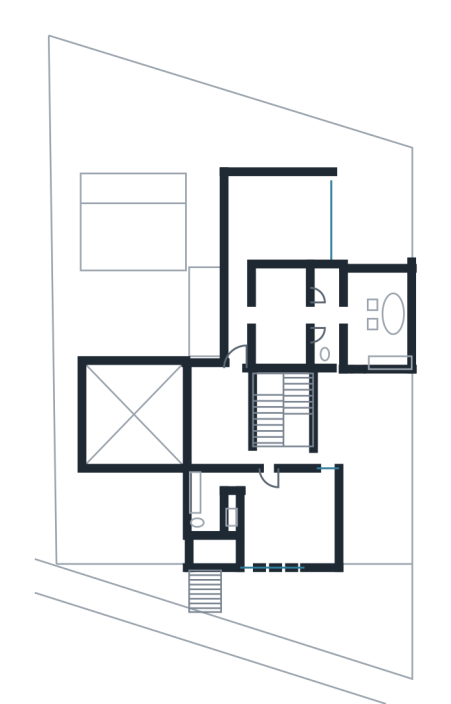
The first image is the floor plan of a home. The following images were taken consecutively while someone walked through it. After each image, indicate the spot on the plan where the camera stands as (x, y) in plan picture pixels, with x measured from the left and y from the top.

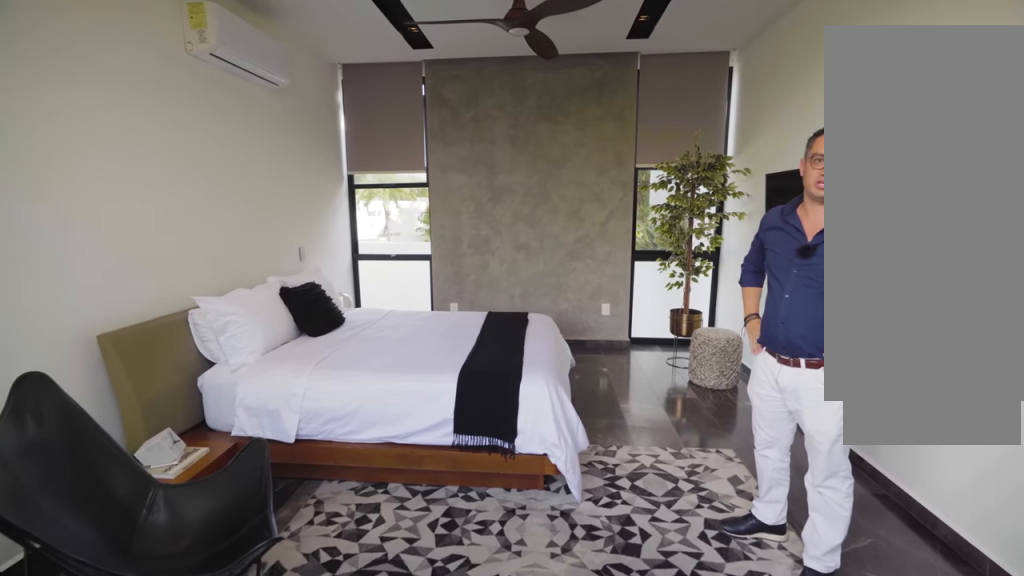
(231, 246)
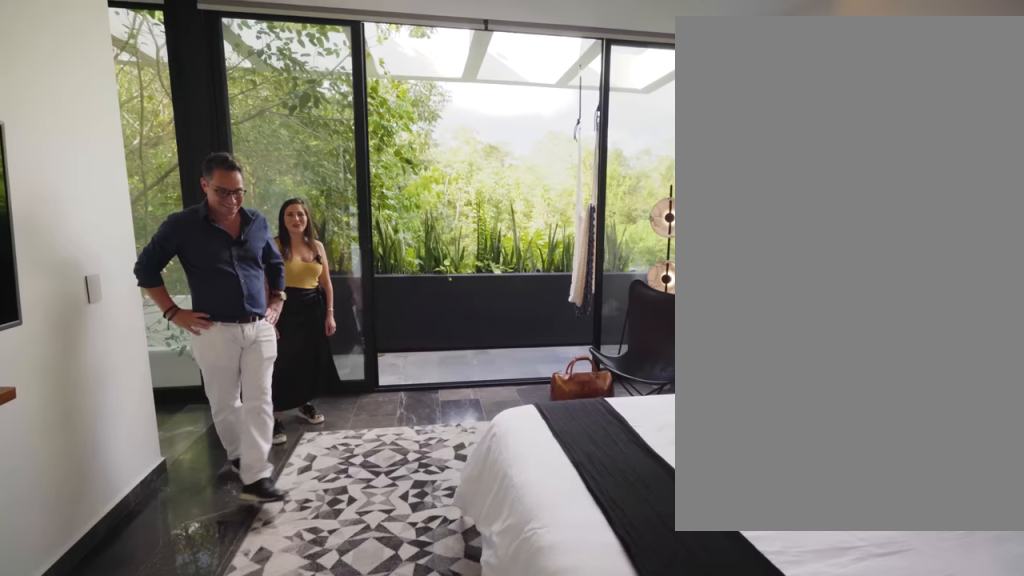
(310, 236)
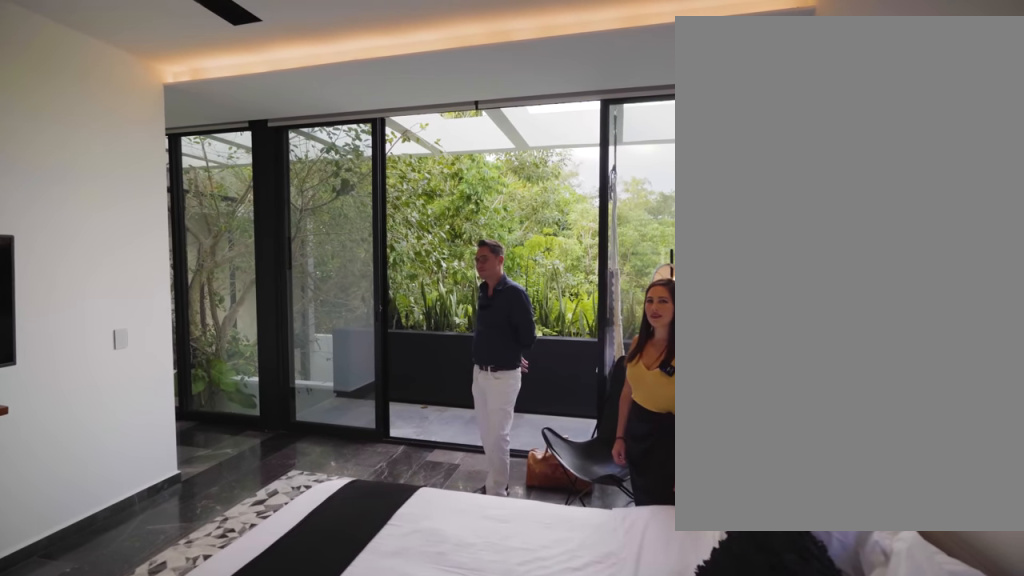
(321, 212)
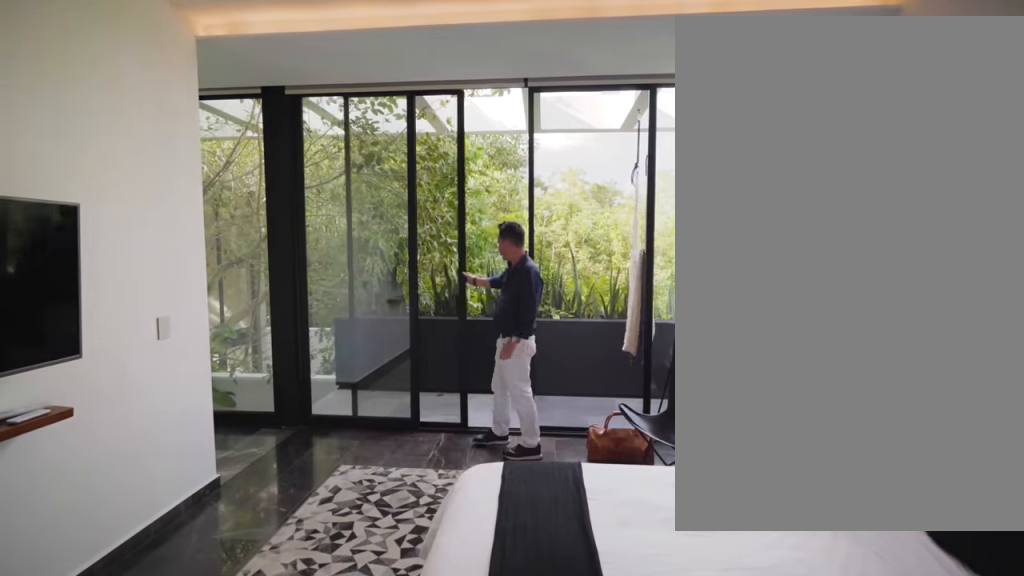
(320, 213)
